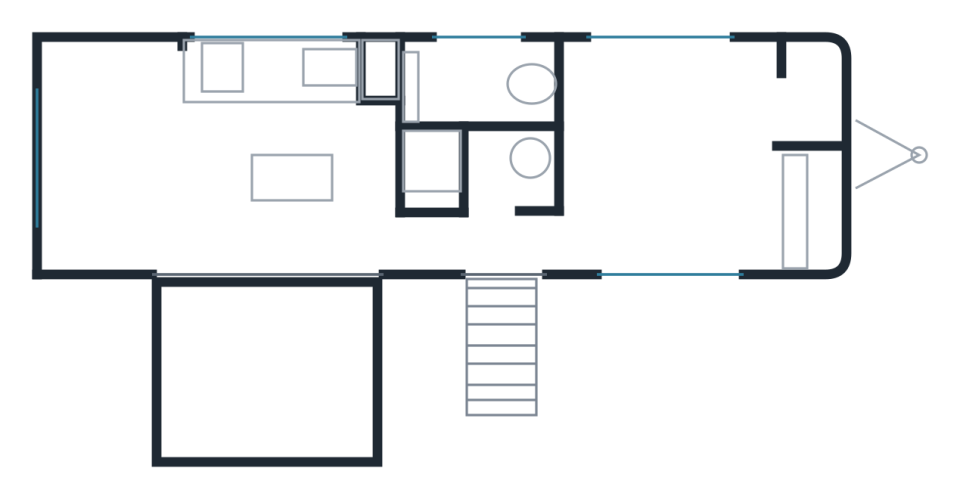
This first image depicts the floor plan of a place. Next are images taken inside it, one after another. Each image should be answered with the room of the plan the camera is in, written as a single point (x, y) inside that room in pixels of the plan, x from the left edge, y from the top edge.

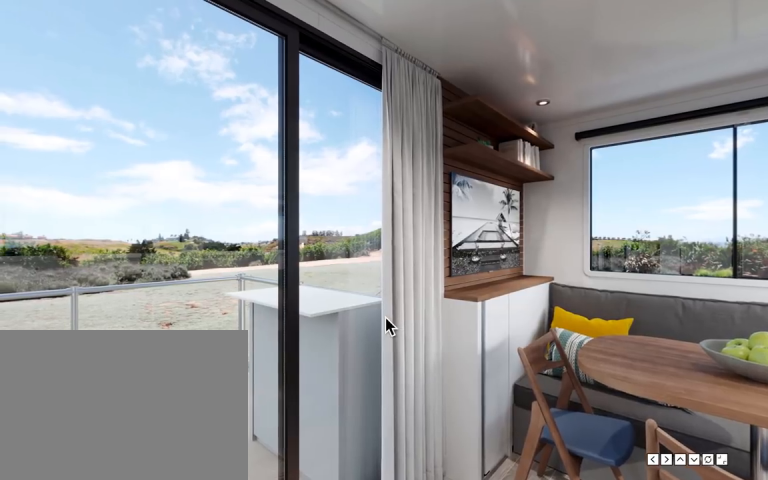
(290, 165)
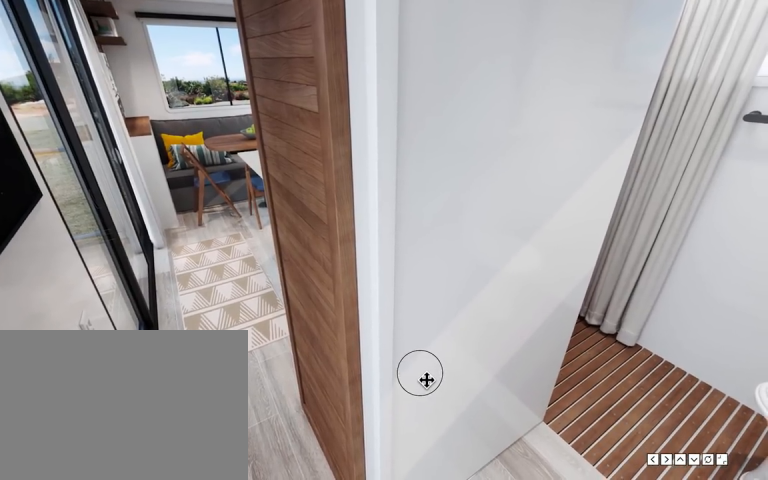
(482, 244)
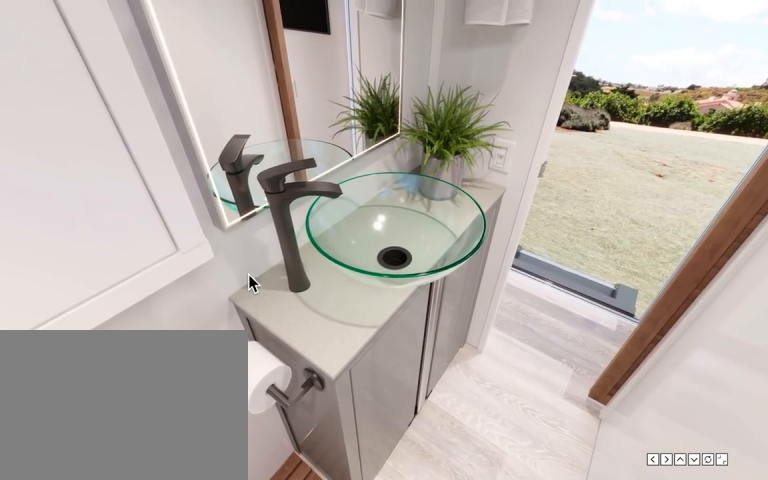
(487, 136)
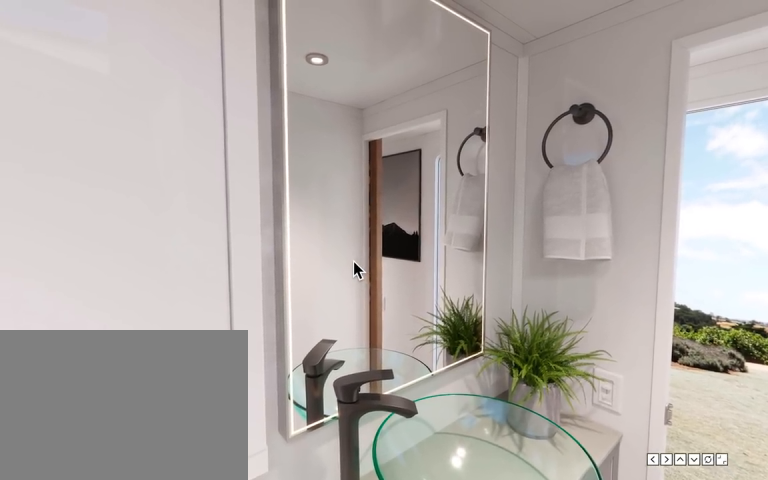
(482, 166)
